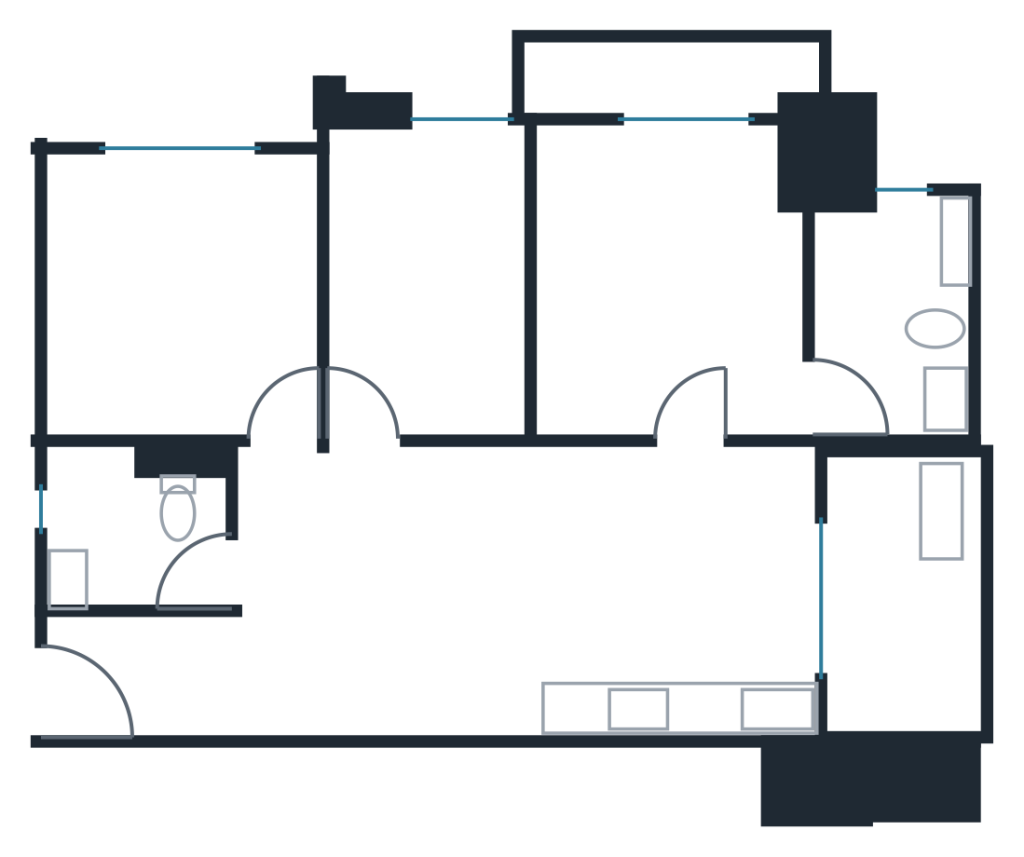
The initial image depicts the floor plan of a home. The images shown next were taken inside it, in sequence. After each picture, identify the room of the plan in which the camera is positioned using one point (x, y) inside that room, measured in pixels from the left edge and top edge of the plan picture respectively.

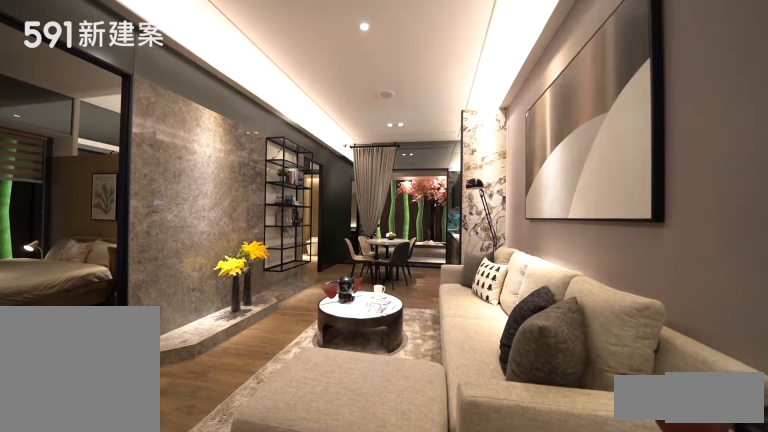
(390, 596)
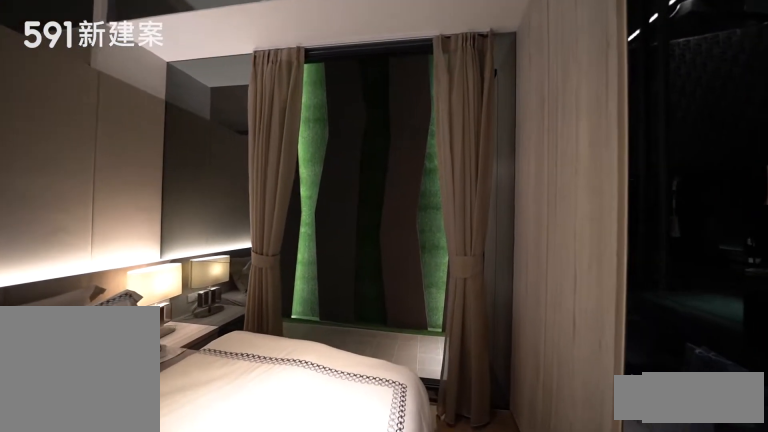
(674, 271)
